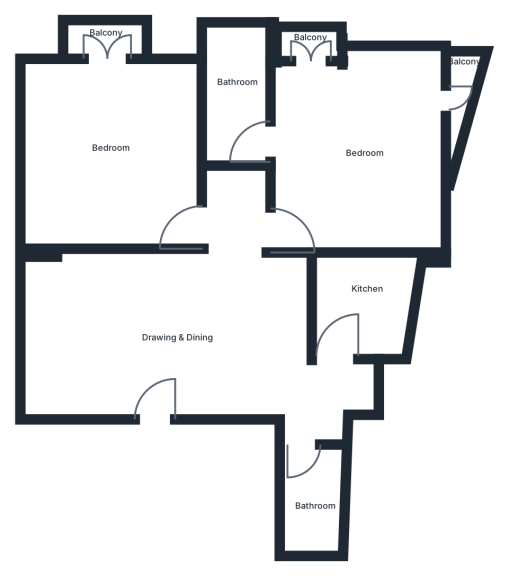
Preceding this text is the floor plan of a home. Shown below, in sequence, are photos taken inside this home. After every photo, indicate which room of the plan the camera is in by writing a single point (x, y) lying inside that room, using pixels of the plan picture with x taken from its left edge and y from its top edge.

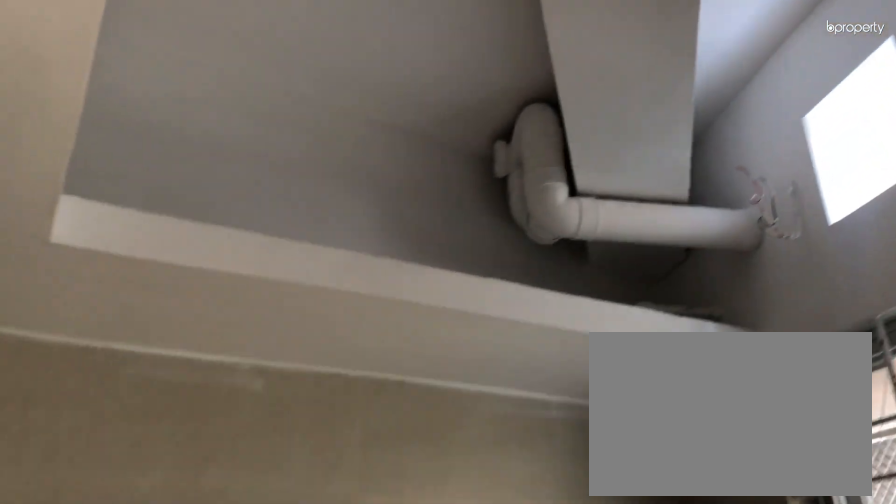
(362, 300)
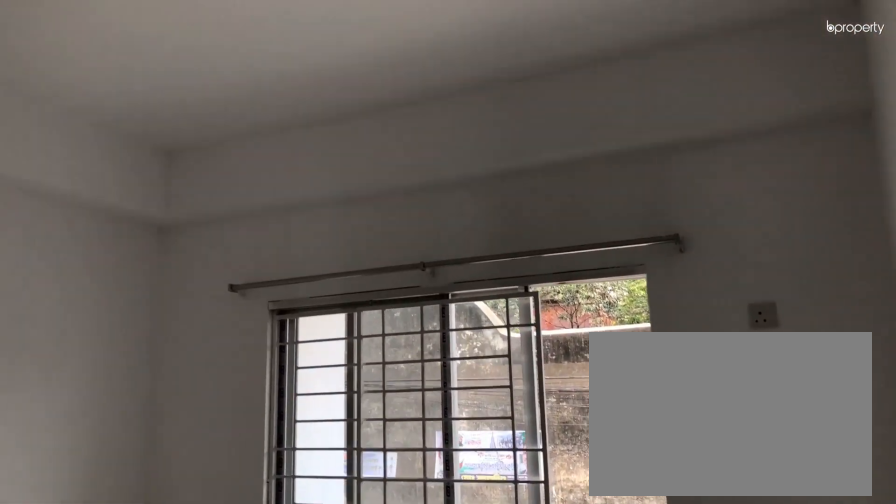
(104, 145)
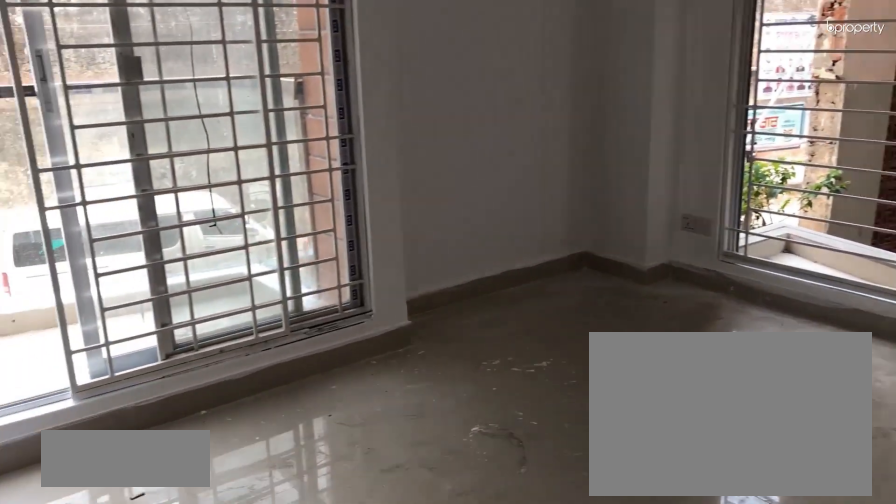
(352, 159)
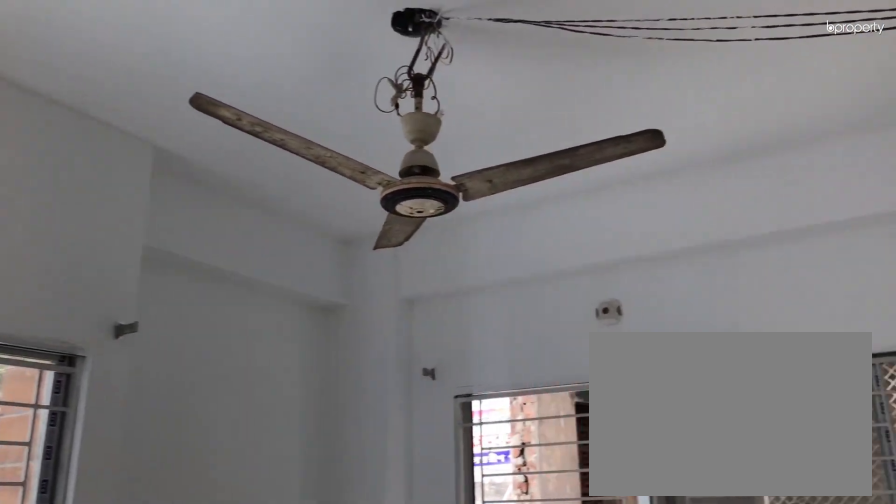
(352, 159)
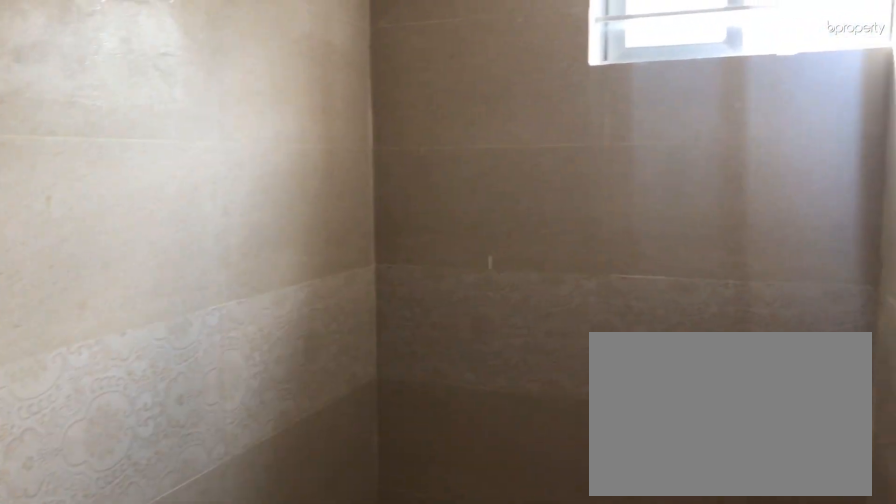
(238, 103)
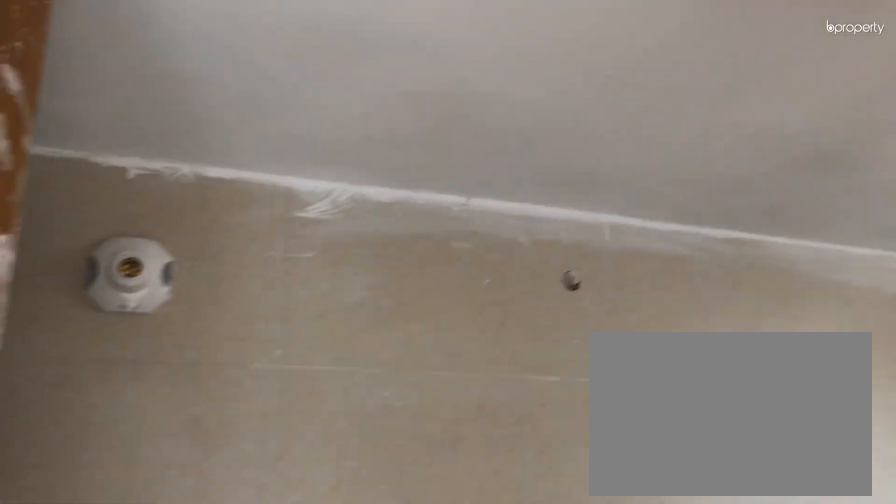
(238, 103)
